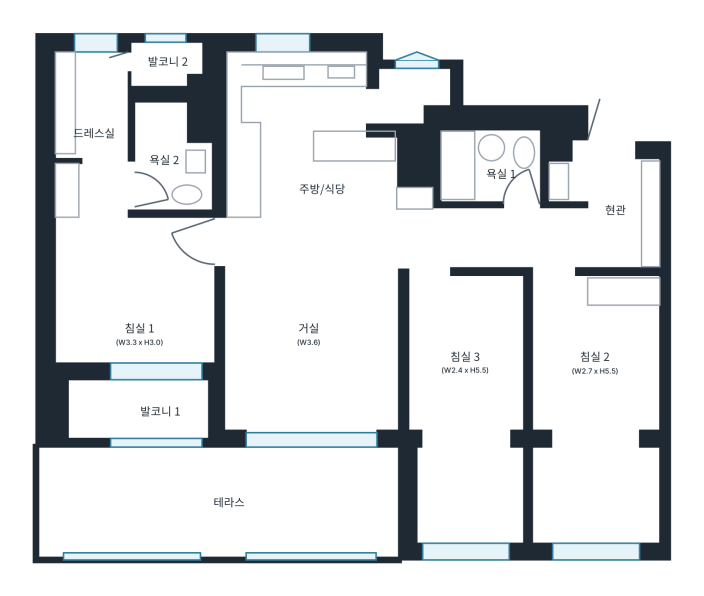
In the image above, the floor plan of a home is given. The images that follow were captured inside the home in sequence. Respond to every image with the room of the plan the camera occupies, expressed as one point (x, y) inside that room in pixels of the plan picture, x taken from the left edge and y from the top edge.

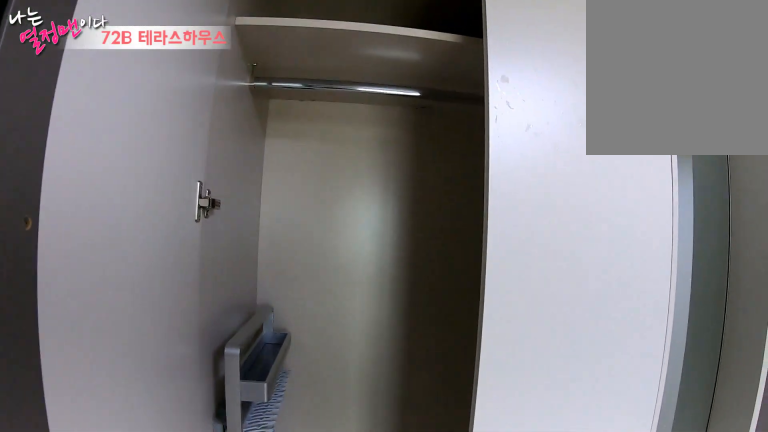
(596, 374)
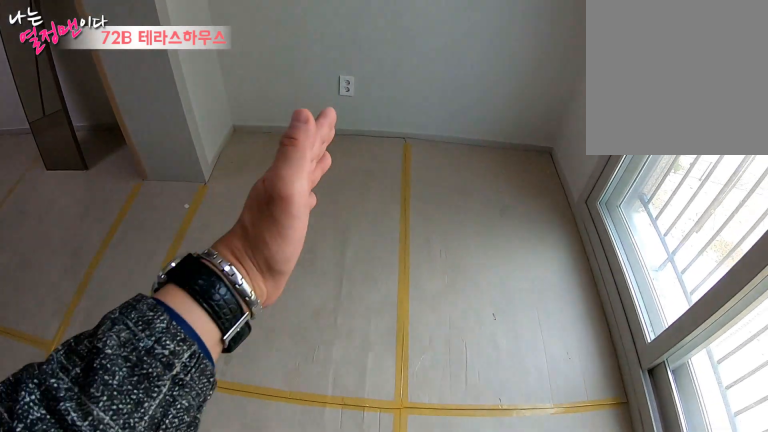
(596, 374)
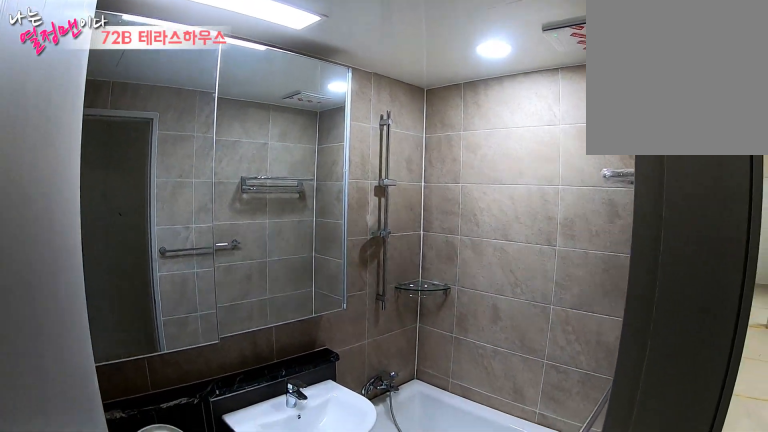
(495, 168)
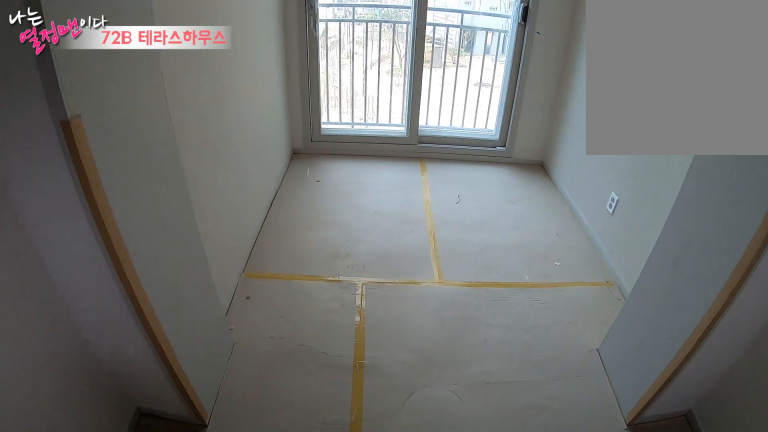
(467, 369)
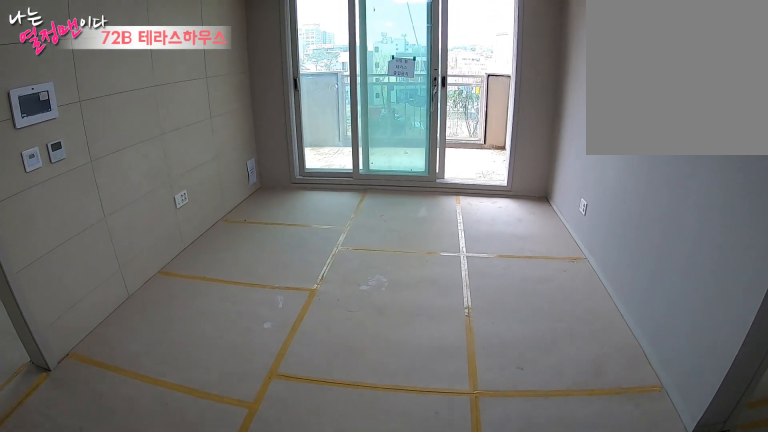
(306, 340)
